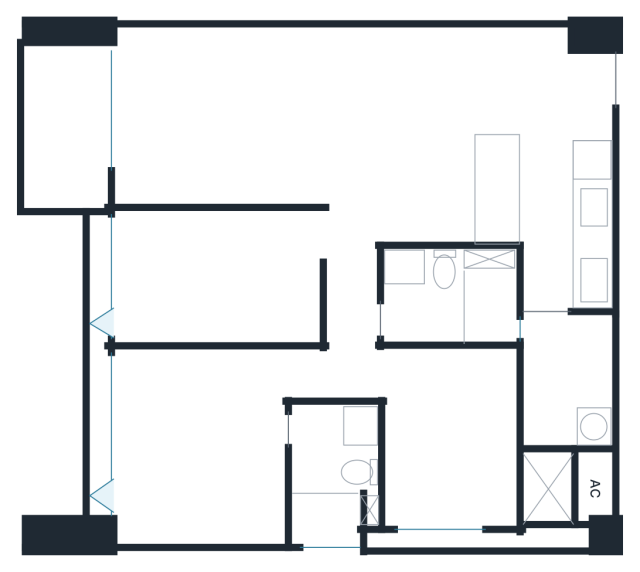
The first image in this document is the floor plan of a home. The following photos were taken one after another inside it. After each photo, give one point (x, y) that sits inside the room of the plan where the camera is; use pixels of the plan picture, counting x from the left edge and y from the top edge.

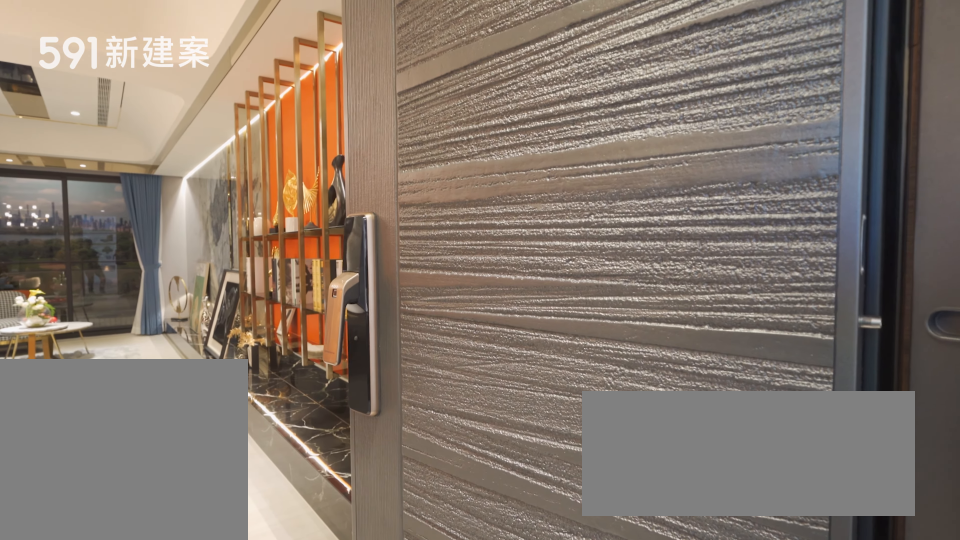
(583, 76)
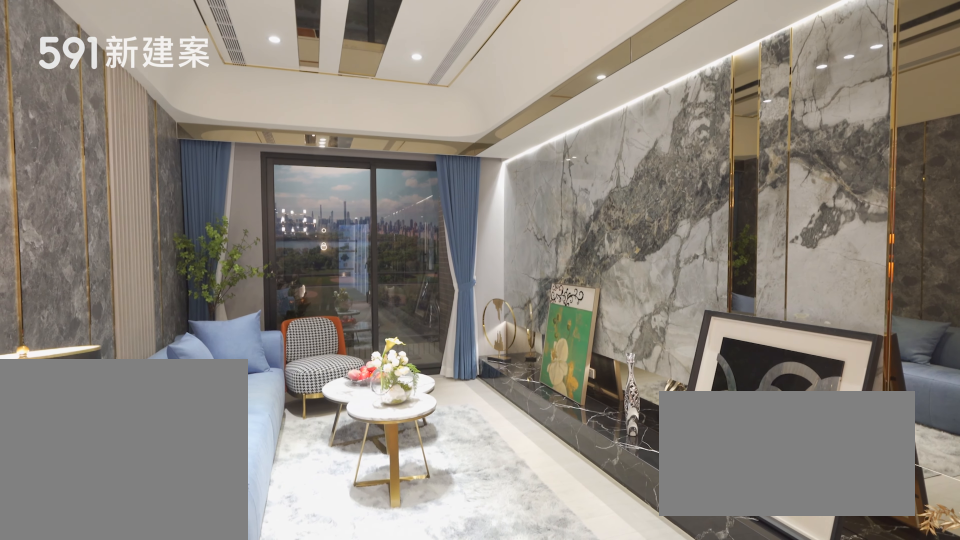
(227, 116)
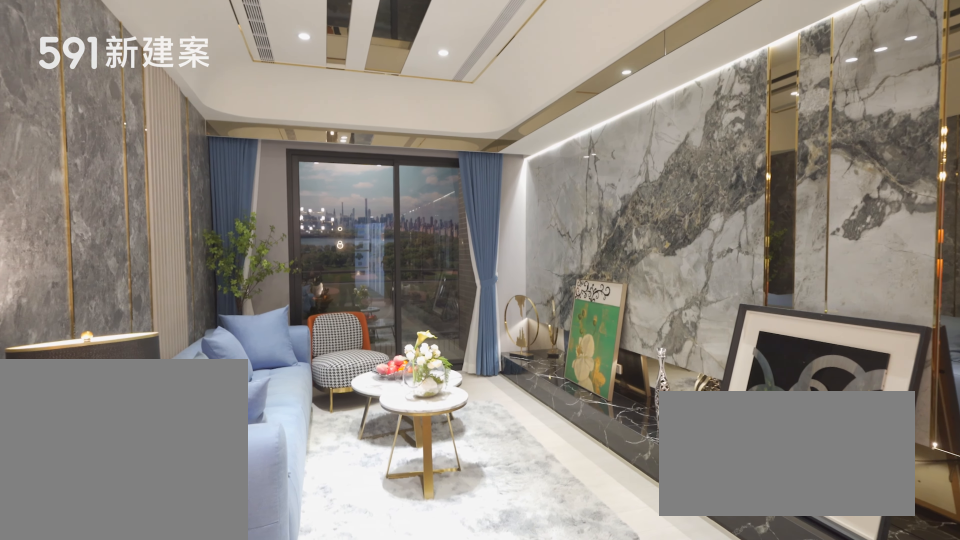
(227, 116)
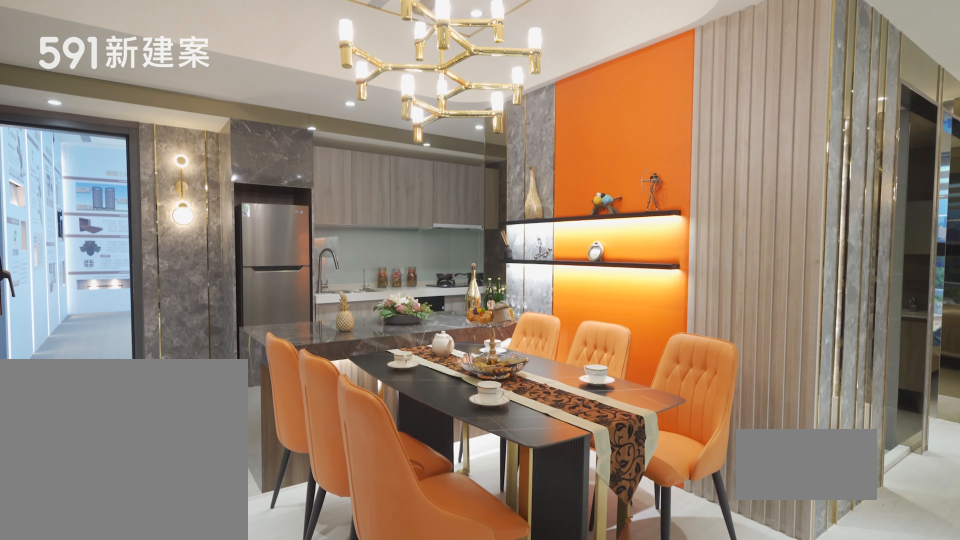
(441, 139)
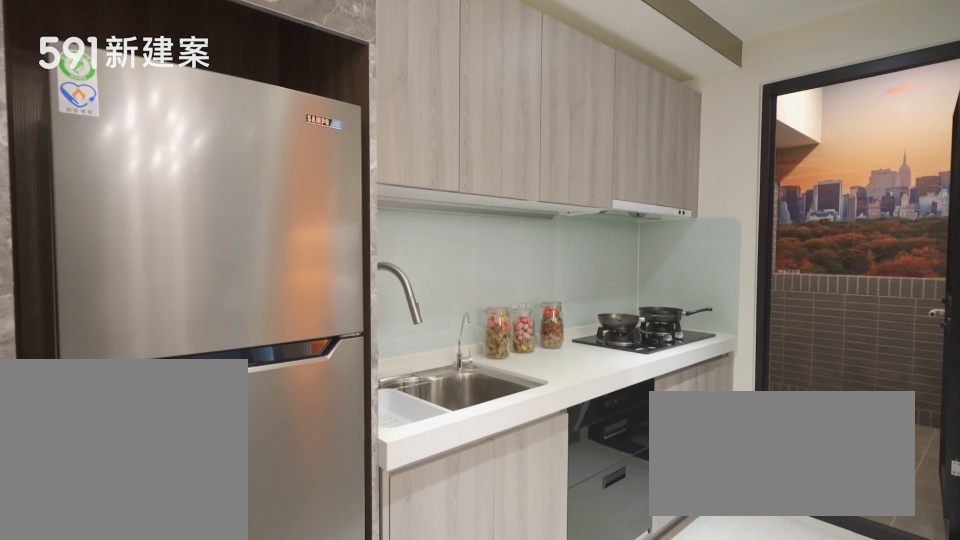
(568, 209)
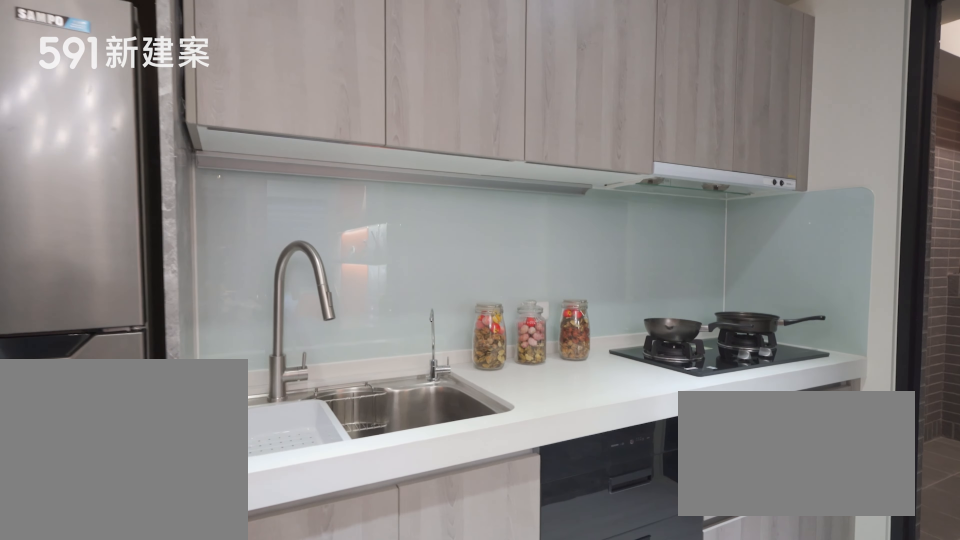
(568, 209)
